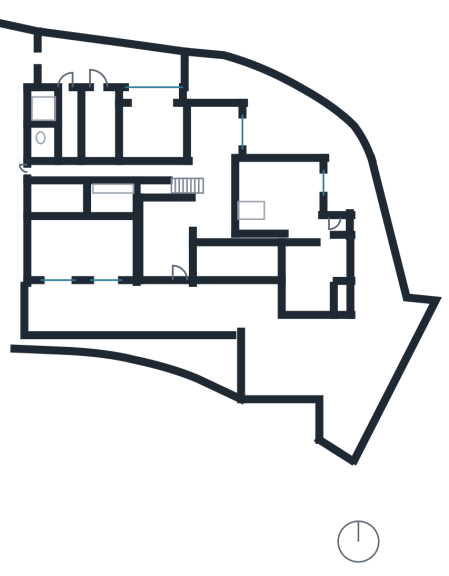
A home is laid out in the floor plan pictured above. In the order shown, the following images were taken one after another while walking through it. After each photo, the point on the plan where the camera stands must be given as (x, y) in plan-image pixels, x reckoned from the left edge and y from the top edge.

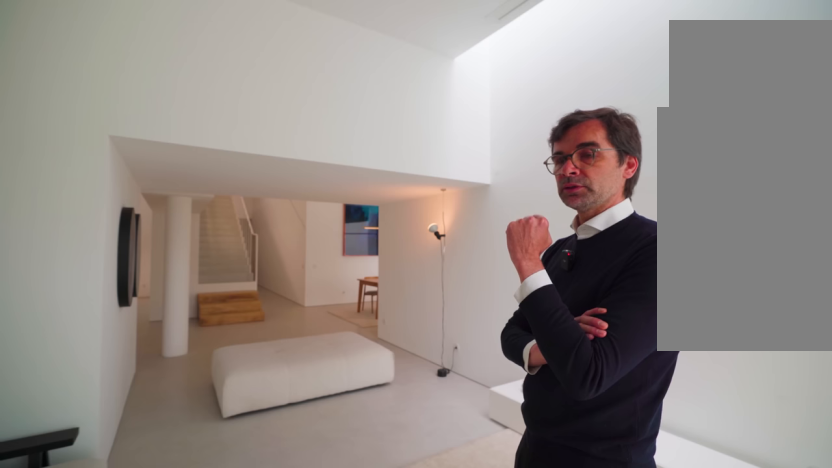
(308, 208)
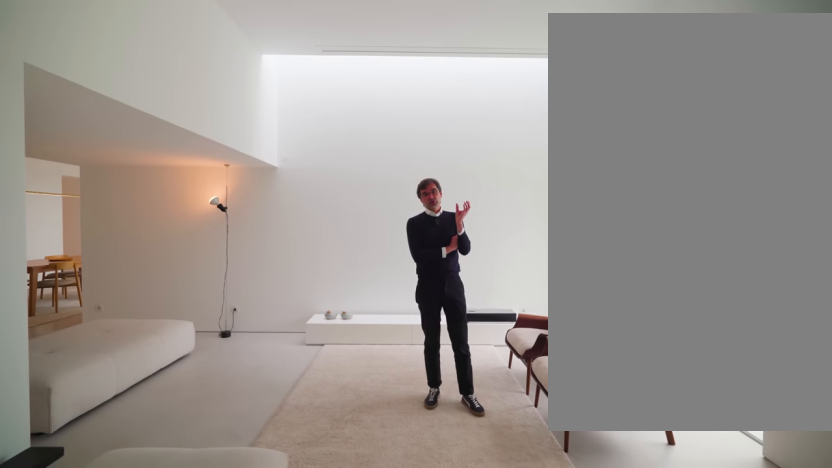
(296, 204)
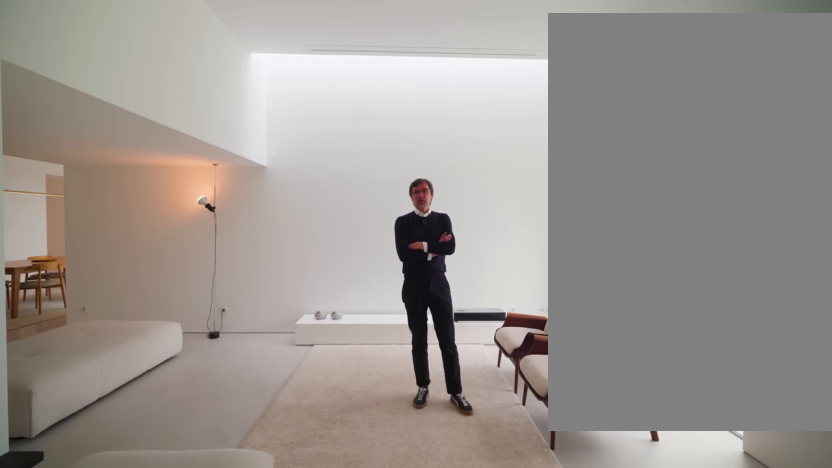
(296, 204)
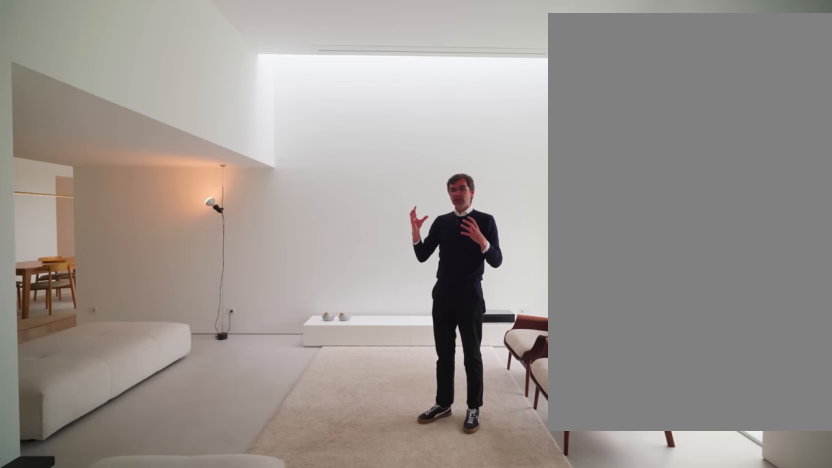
(296, 204)
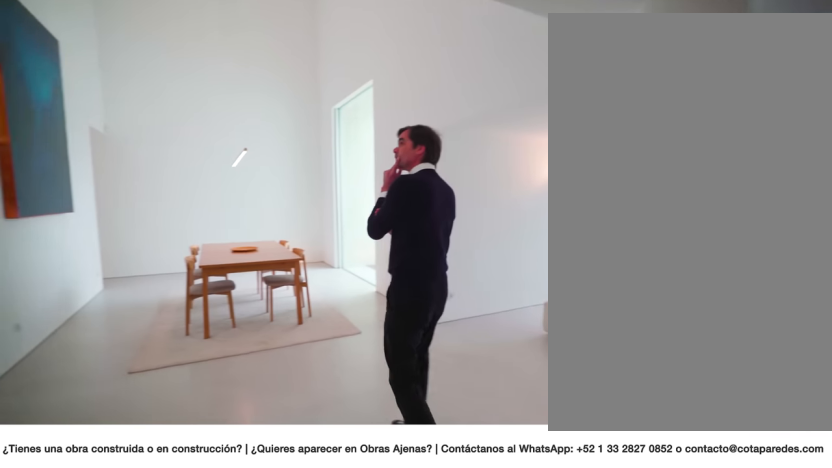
(224, 218)
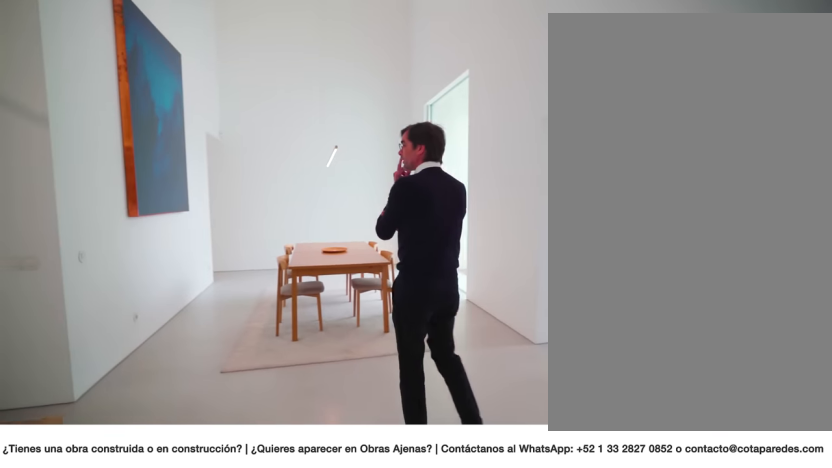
(223, 218)
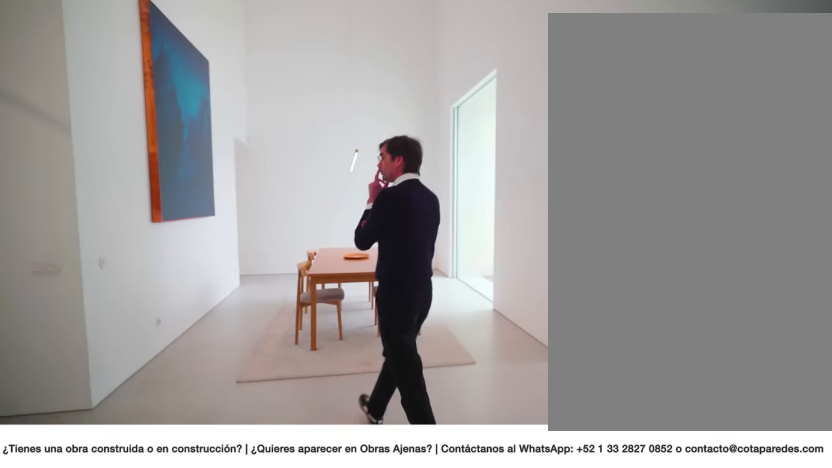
(222, 216)
